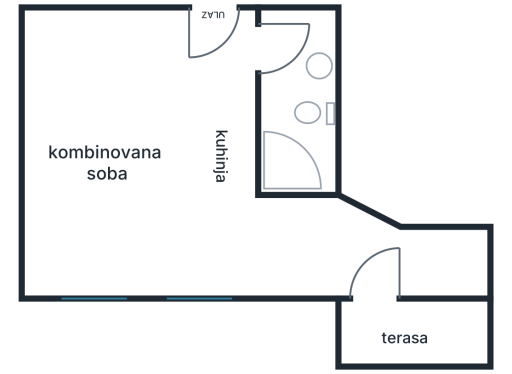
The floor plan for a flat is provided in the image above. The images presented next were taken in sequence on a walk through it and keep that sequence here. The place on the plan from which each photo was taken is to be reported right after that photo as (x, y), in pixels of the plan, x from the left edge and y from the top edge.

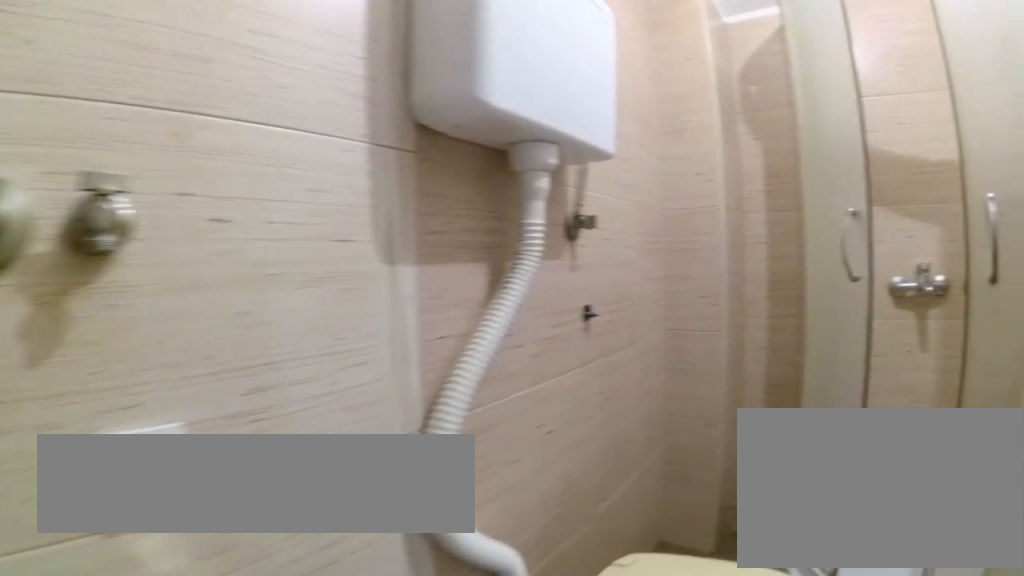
(280, 55)
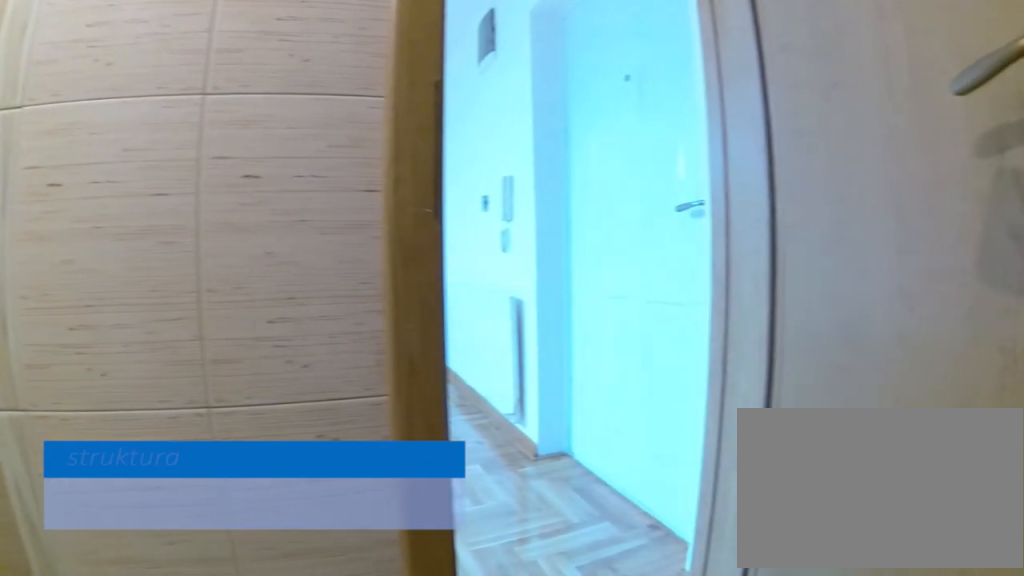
(308, 80)
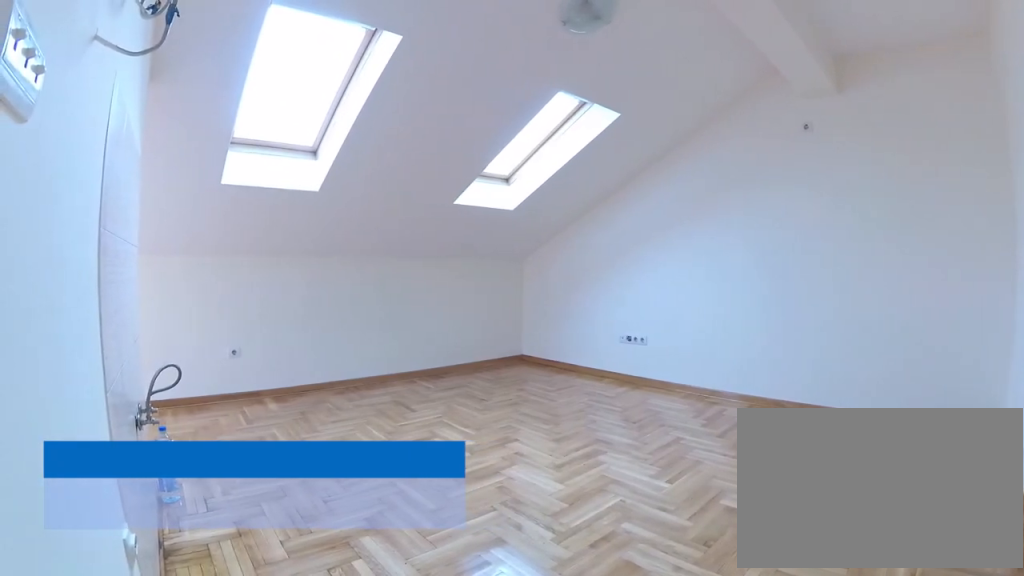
(258, 30)
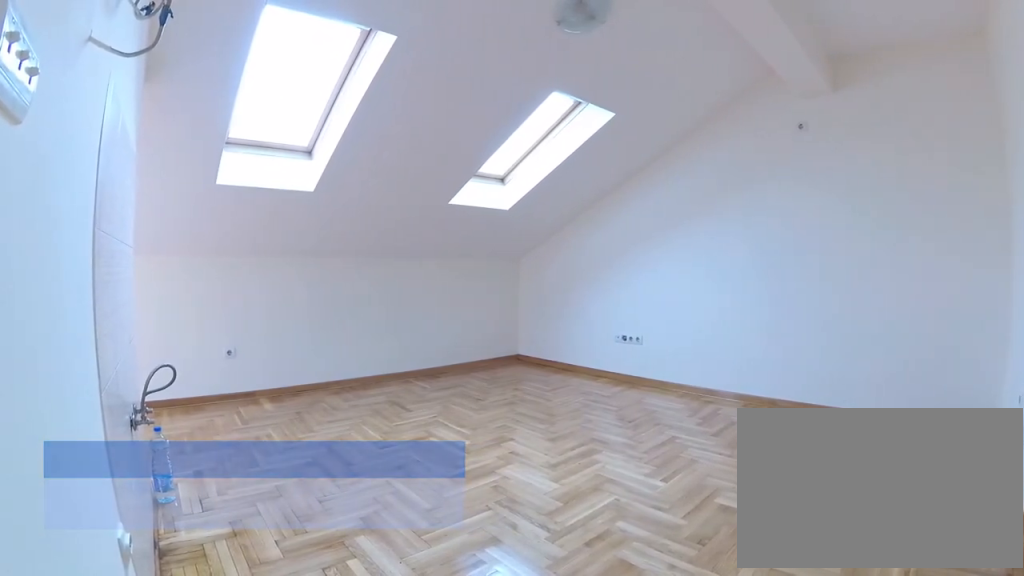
(255, 30)
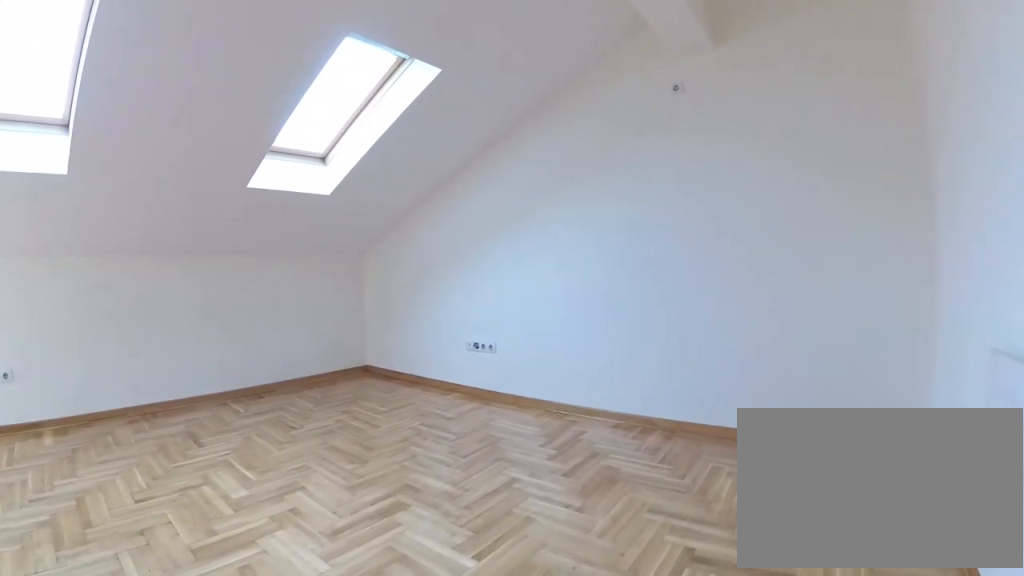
(193, 50)
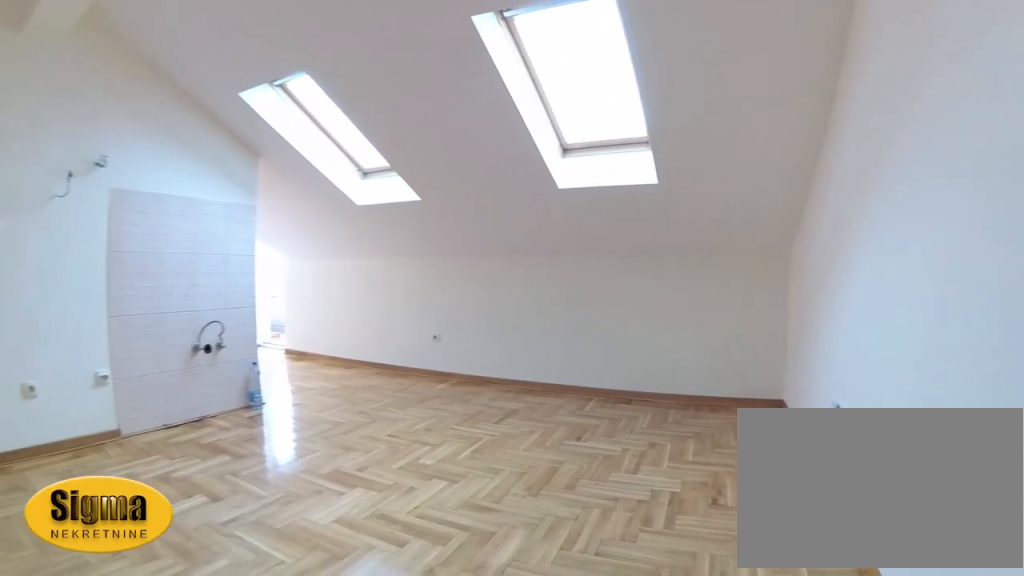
(84, 54)
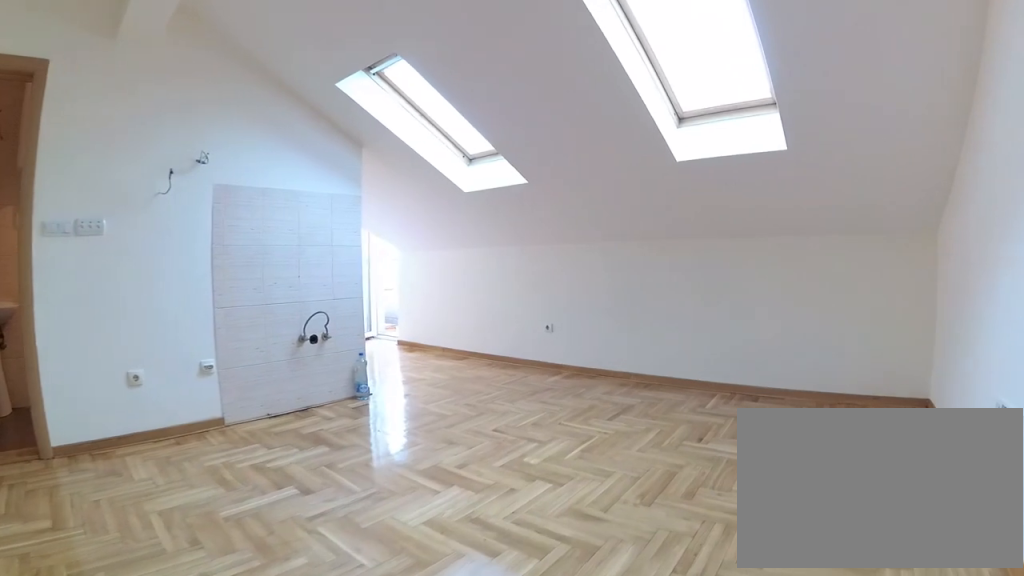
(69, 62)
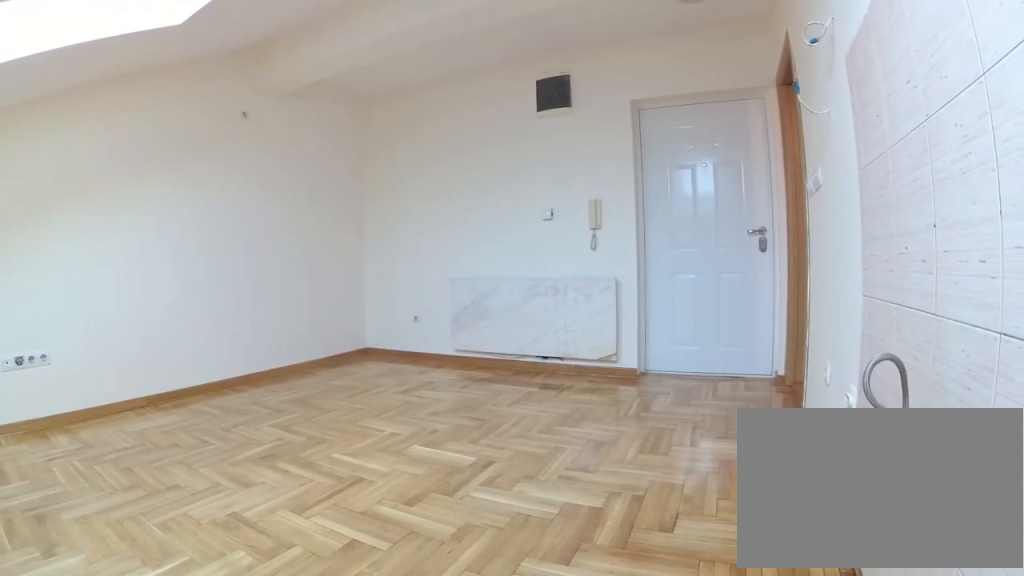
(231, 244)
